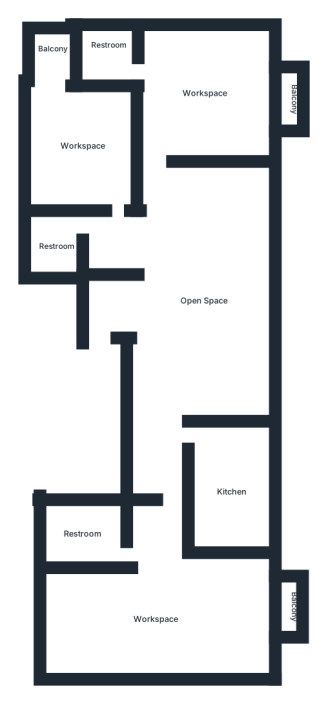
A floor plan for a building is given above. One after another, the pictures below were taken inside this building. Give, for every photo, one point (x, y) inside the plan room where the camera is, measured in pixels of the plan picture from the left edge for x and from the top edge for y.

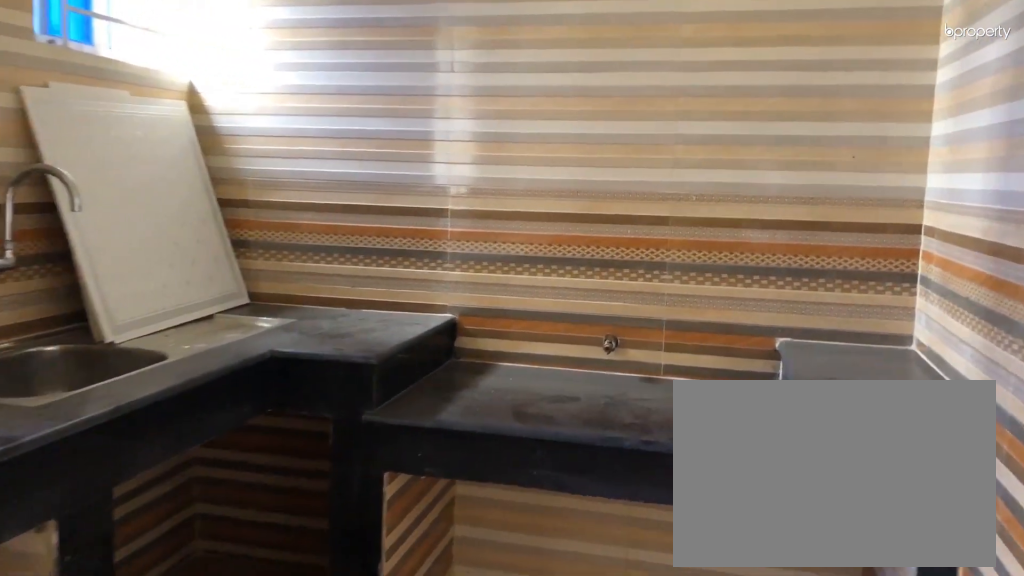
(227, 485)
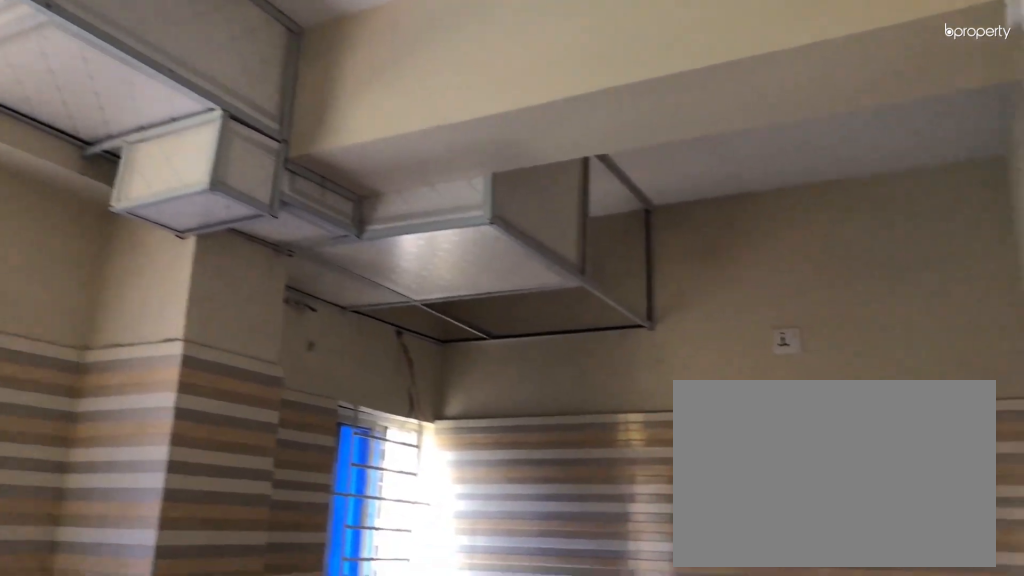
(228, 485)
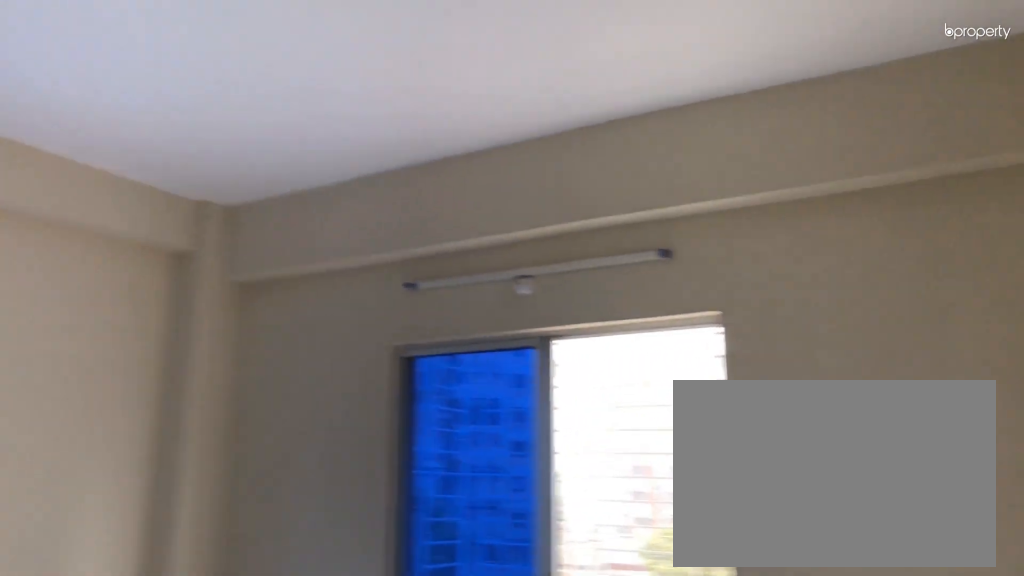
(201, 91)
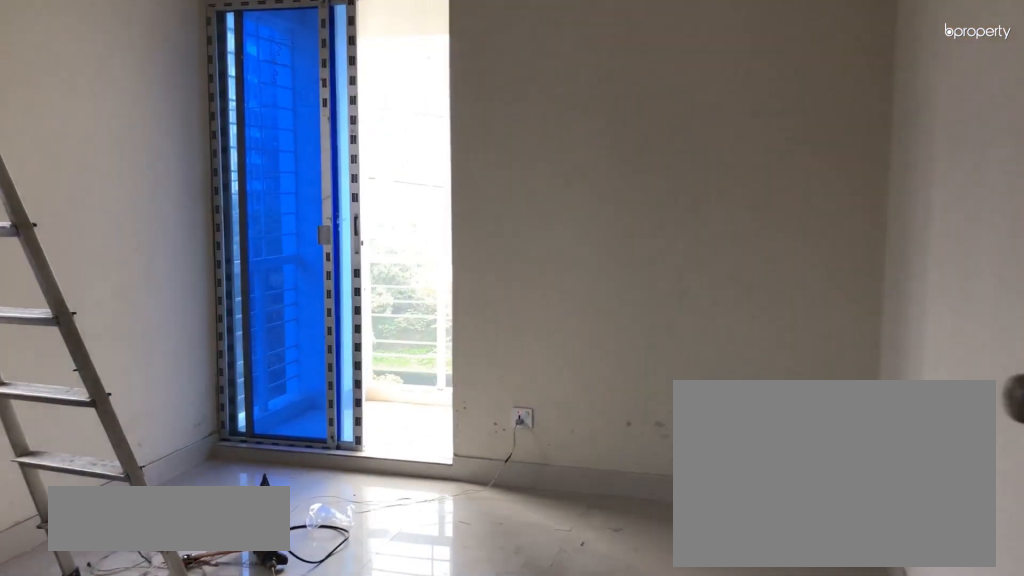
(92, 147)
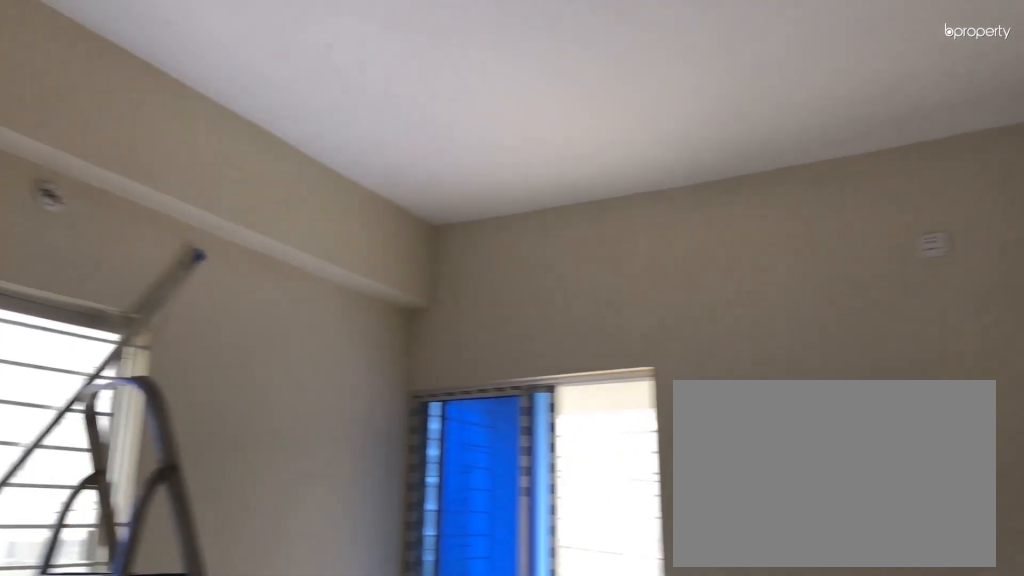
(92, 147)
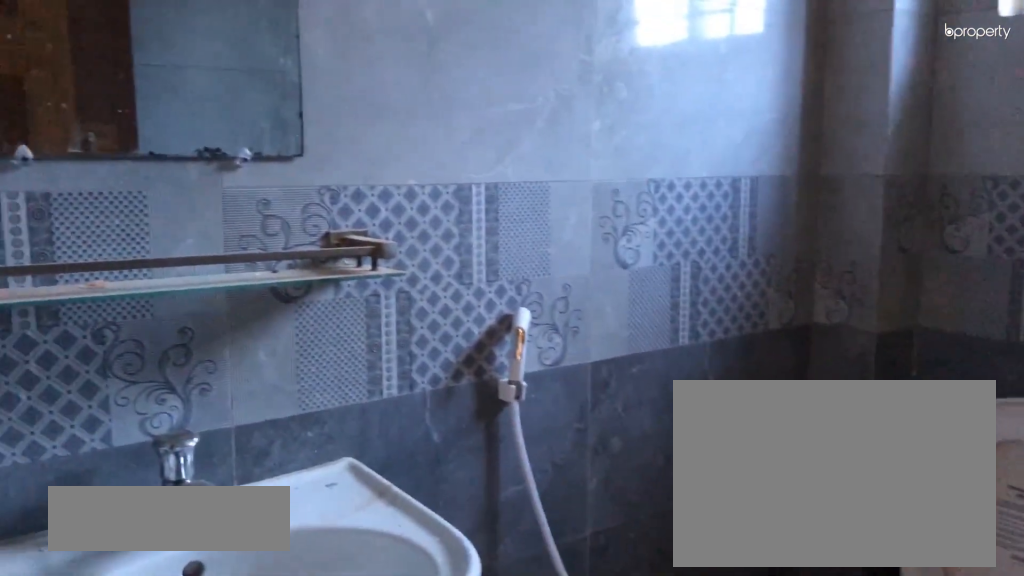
(56, 246)
